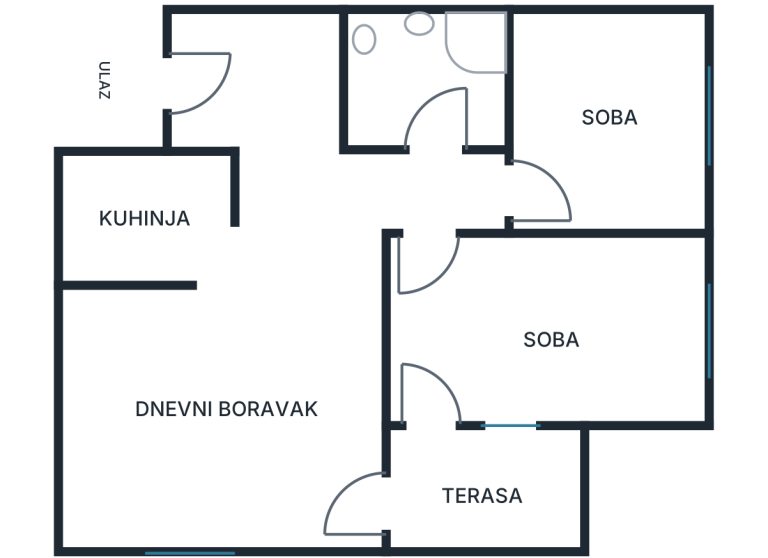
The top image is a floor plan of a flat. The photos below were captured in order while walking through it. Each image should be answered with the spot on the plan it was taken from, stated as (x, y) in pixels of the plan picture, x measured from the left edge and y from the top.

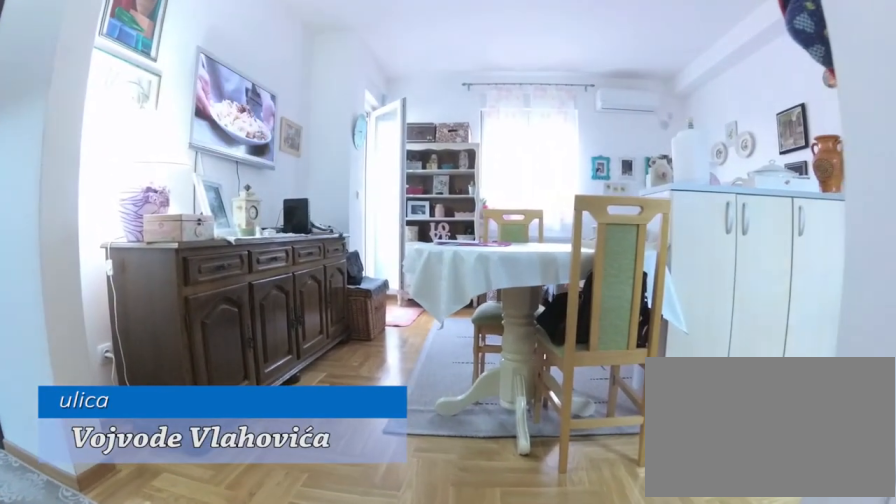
(274, 157)
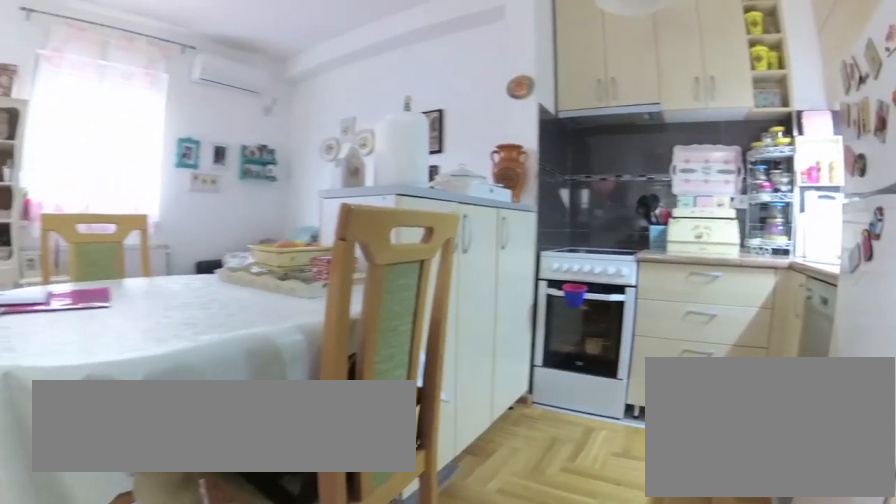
(268, 221)
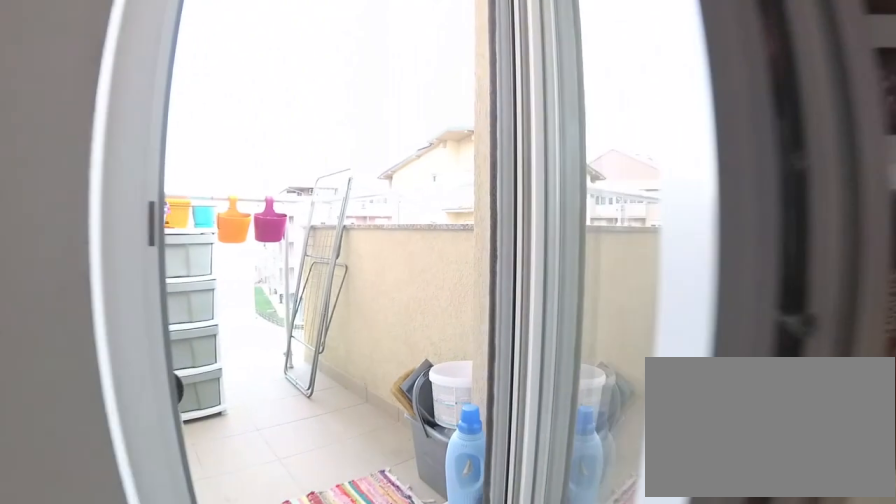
(304, 488)
